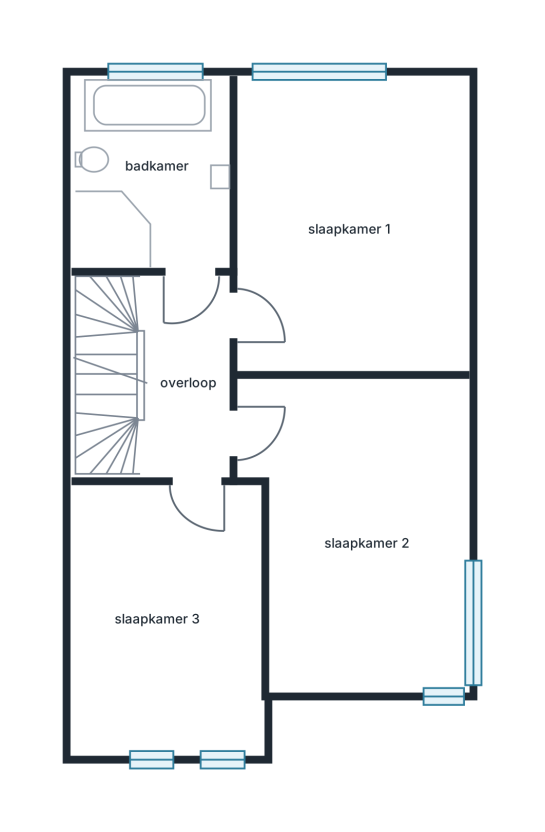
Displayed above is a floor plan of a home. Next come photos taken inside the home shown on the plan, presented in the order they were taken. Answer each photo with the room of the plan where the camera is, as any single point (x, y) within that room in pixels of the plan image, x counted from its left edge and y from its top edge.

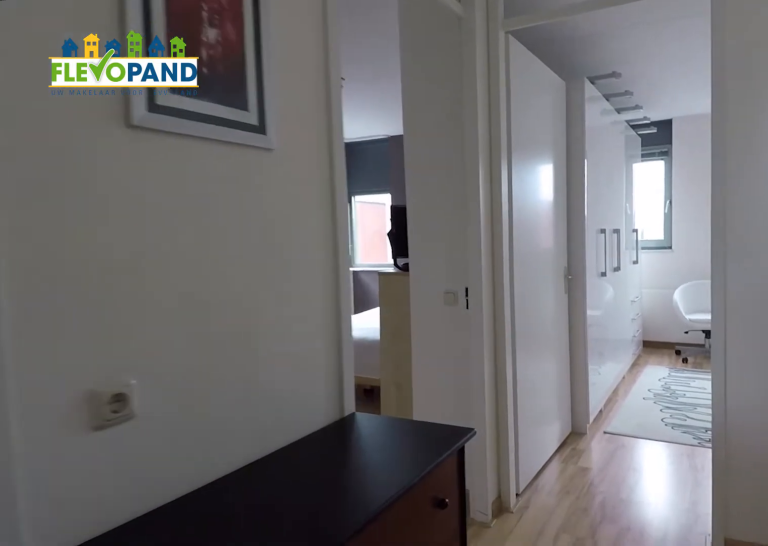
(185, 347)
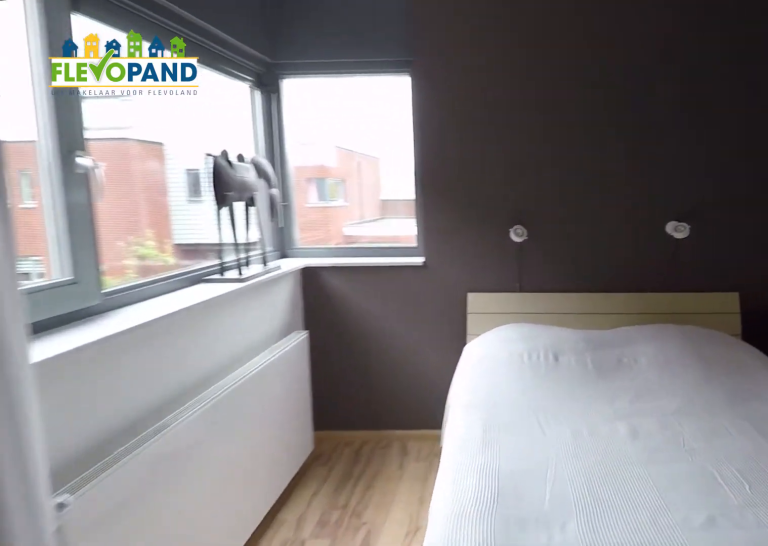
(366, 532)
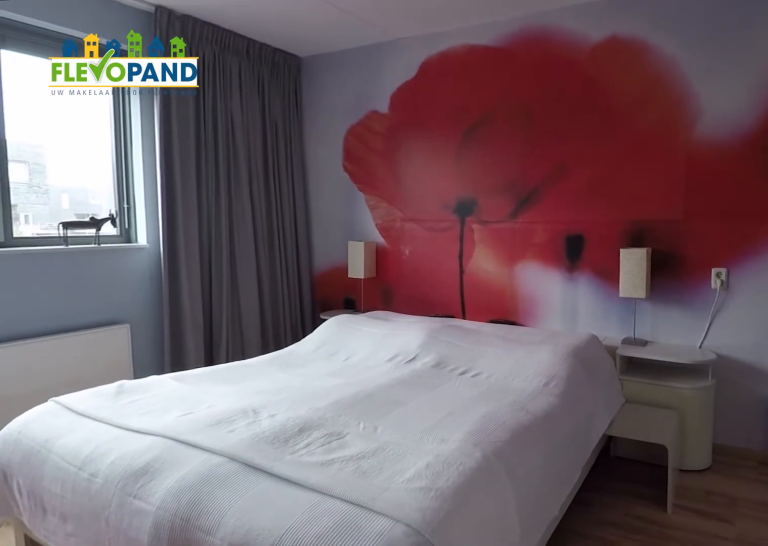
(357, 223)
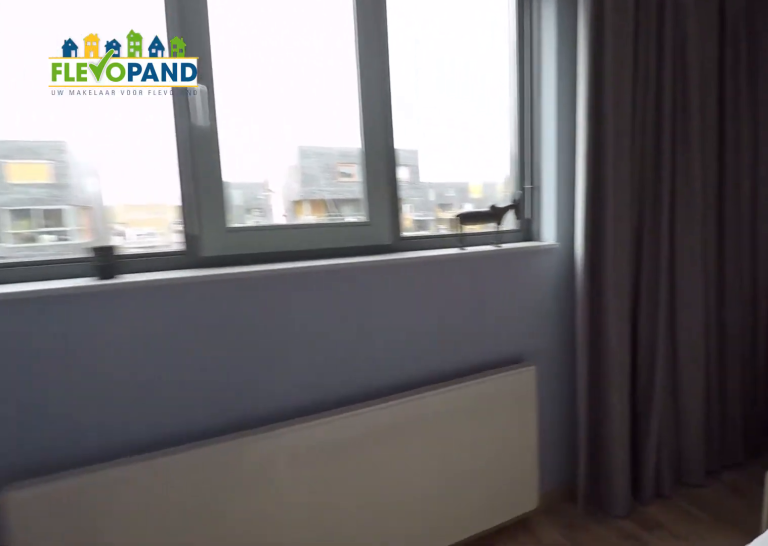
(357, 223)
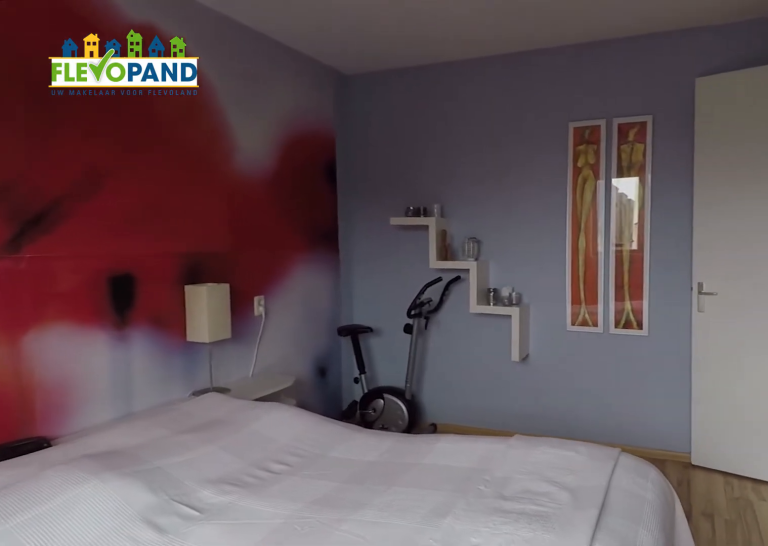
(357, 223)
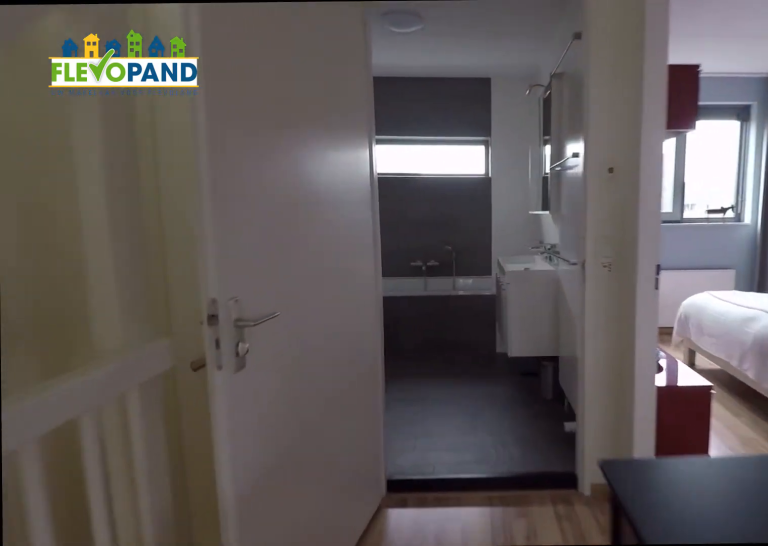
(180, 382)
